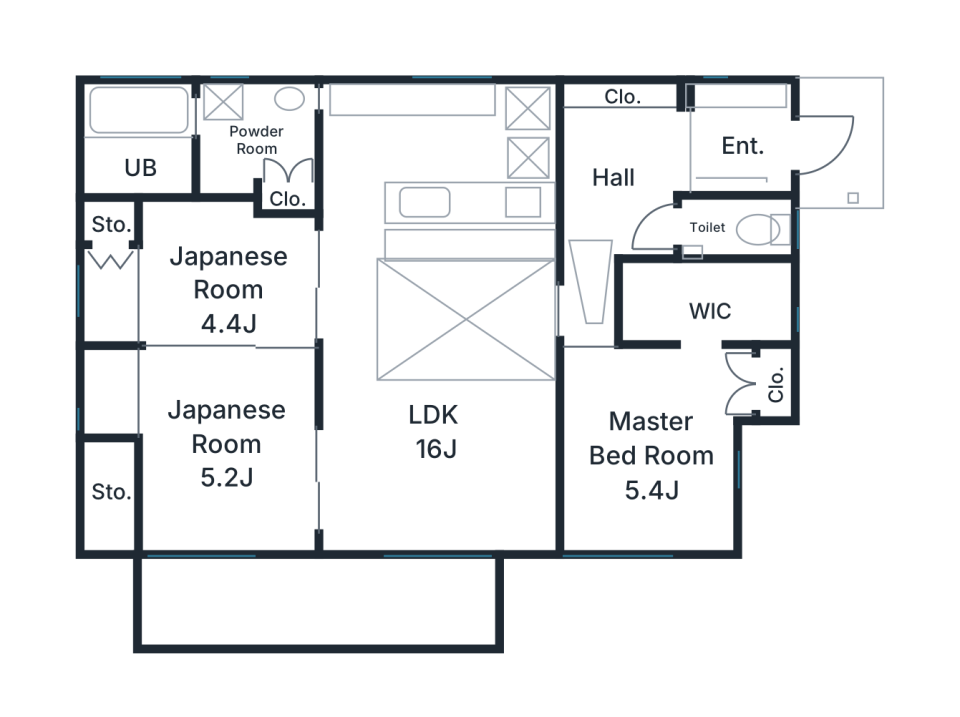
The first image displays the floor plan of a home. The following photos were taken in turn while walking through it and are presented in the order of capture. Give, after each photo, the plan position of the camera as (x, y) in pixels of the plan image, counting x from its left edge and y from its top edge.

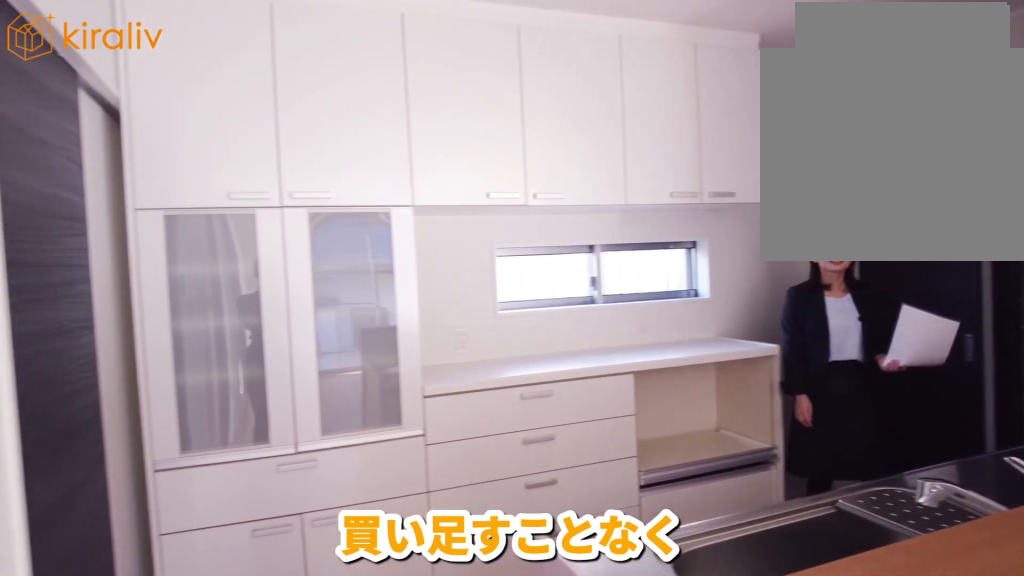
(417, 159)
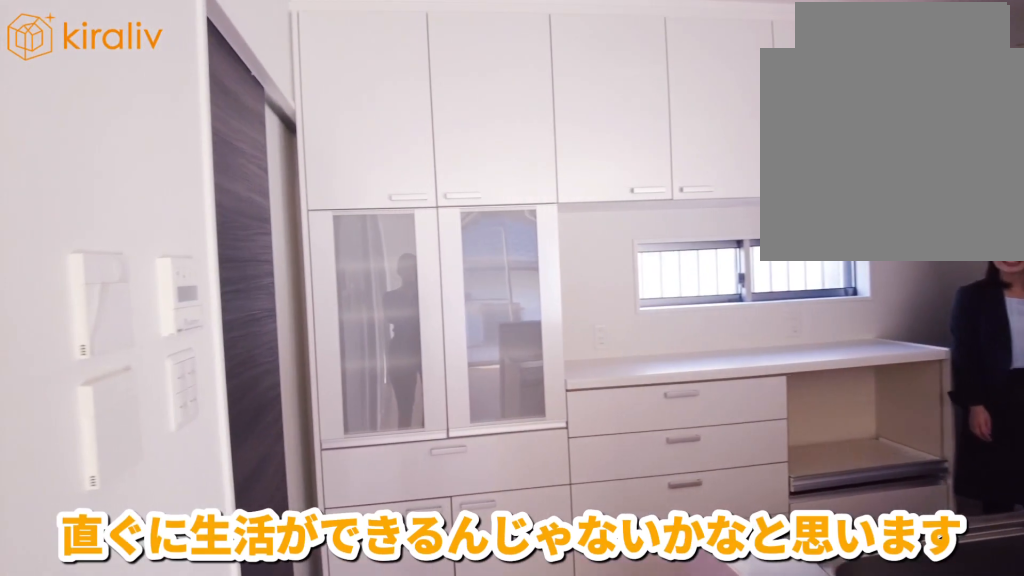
(417, 162)
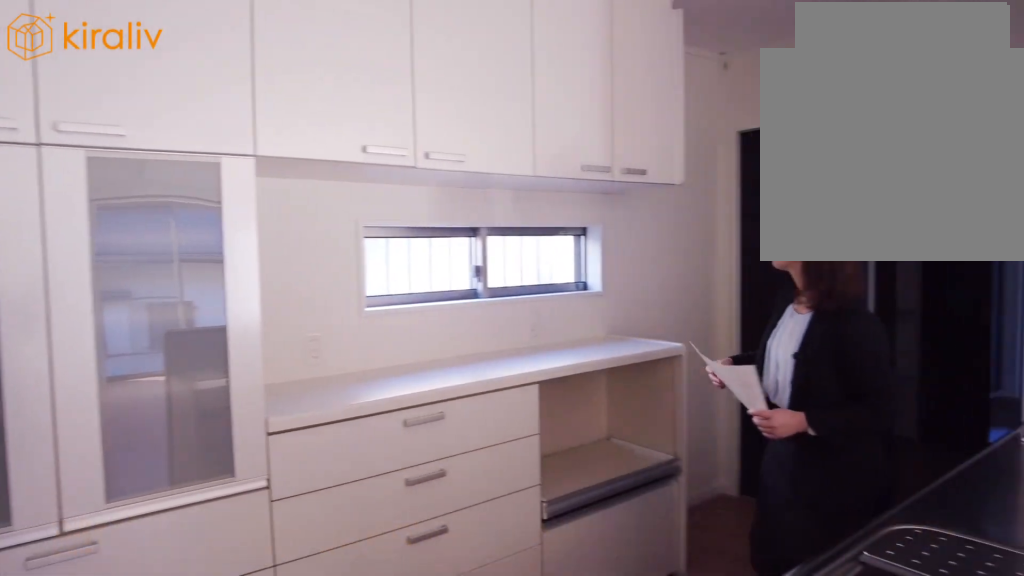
(418, 157)
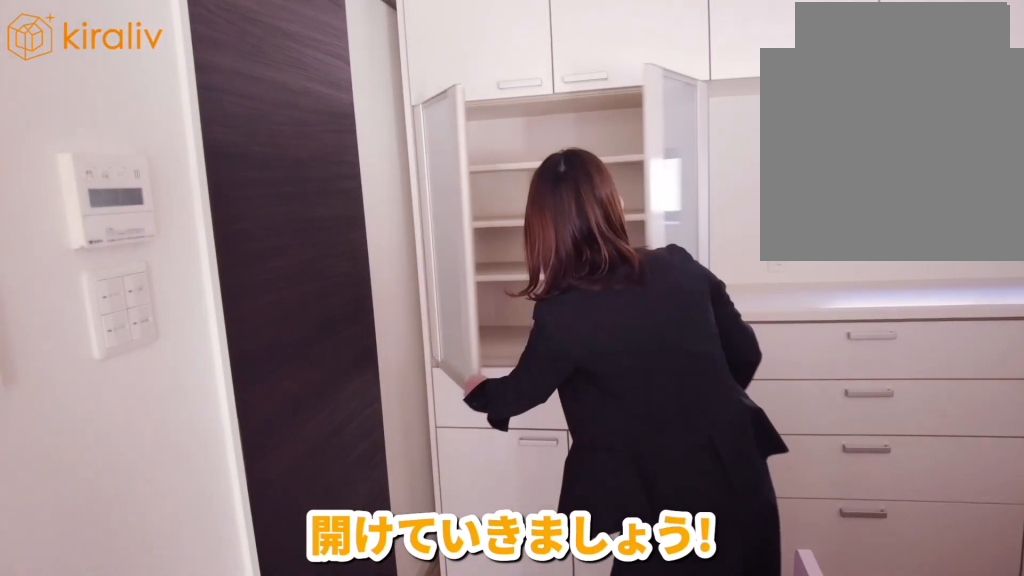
(355, 174)
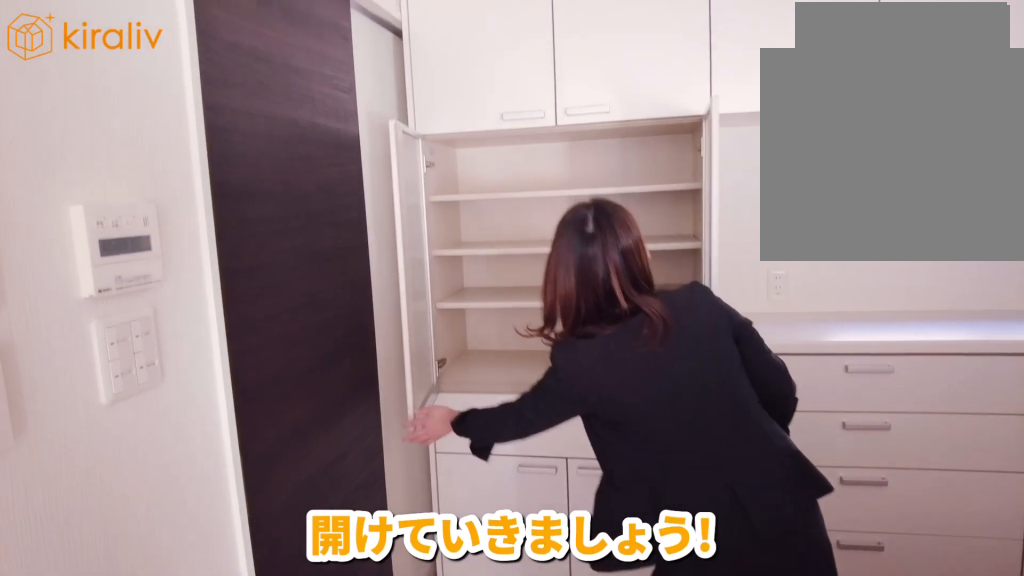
(355, 172)
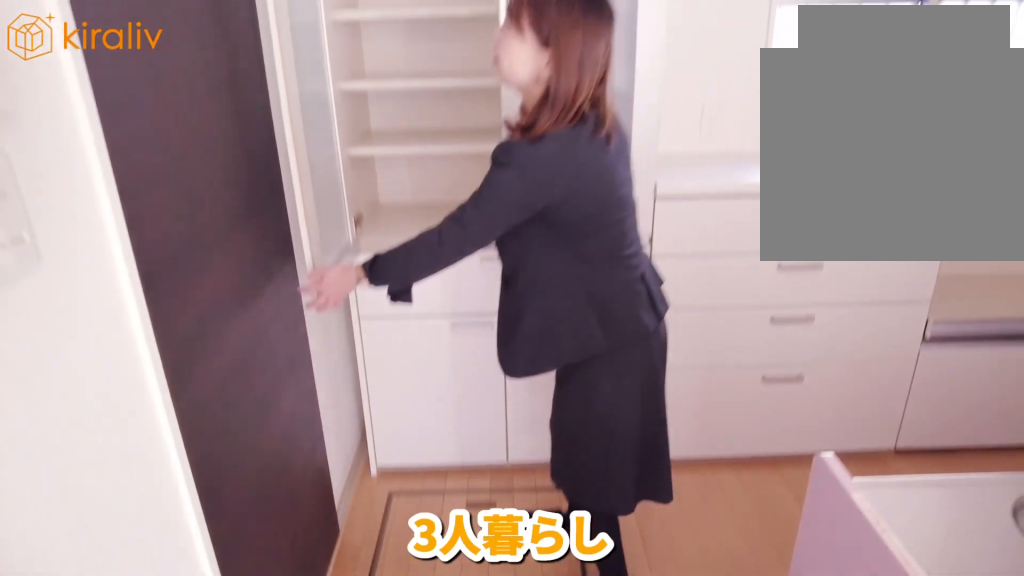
(355, 185)
